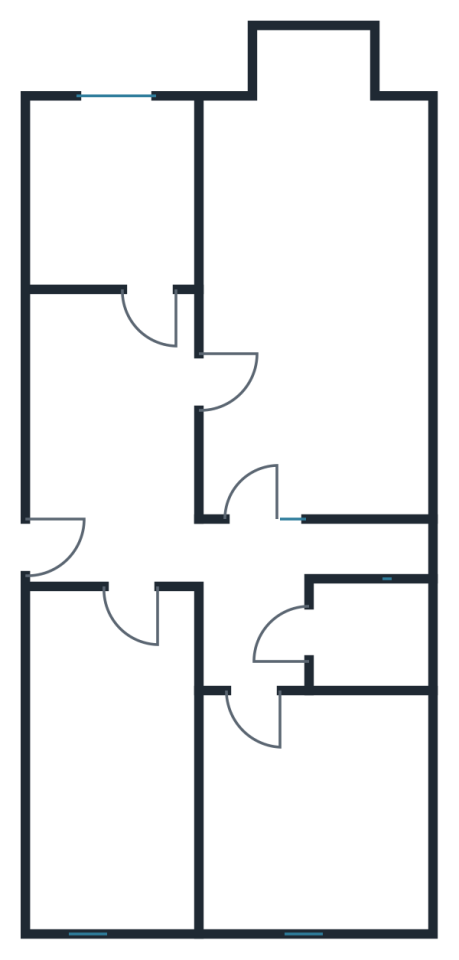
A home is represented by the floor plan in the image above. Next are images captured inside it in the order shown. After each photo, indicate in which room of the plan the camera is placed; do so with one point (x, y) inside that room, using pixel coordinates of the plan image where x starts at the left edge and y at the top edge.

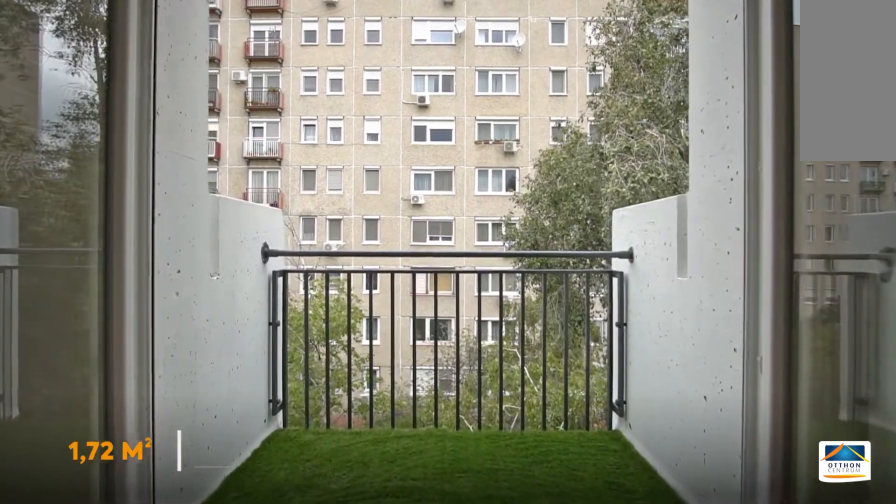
(313, 62)
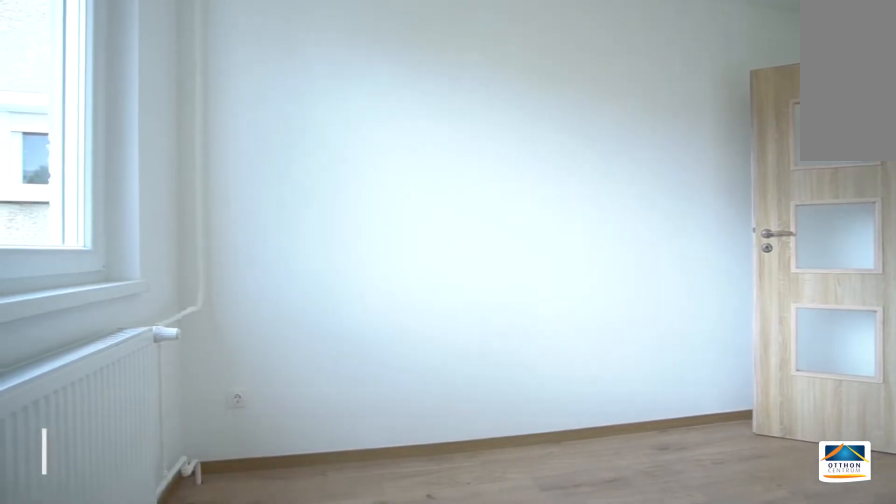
(326, 812)
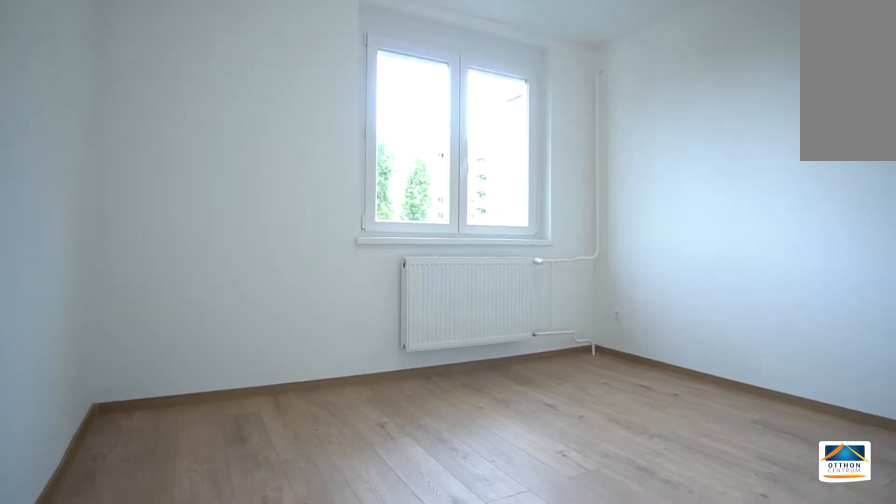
(326, 813)
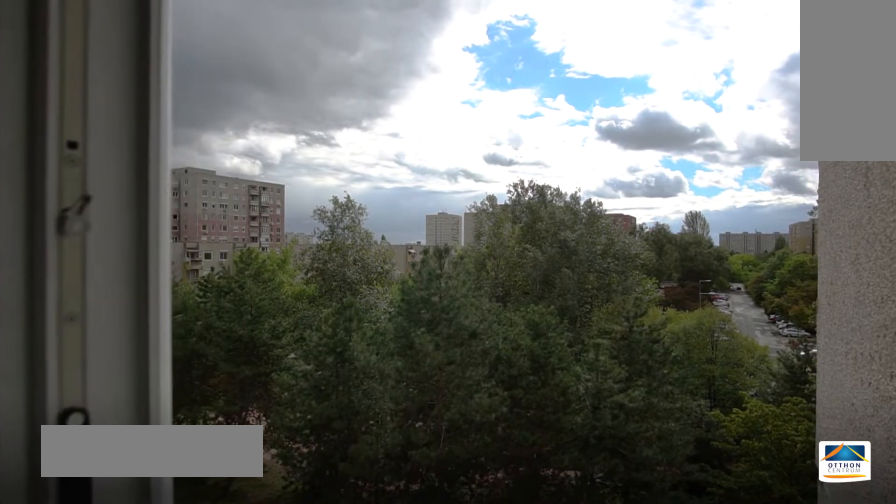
(109, 813)
